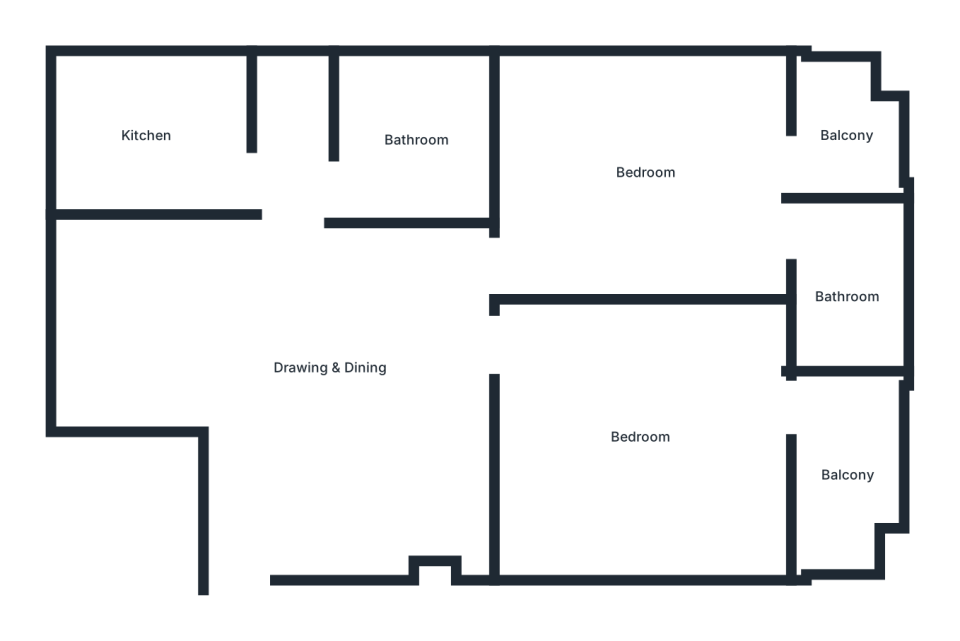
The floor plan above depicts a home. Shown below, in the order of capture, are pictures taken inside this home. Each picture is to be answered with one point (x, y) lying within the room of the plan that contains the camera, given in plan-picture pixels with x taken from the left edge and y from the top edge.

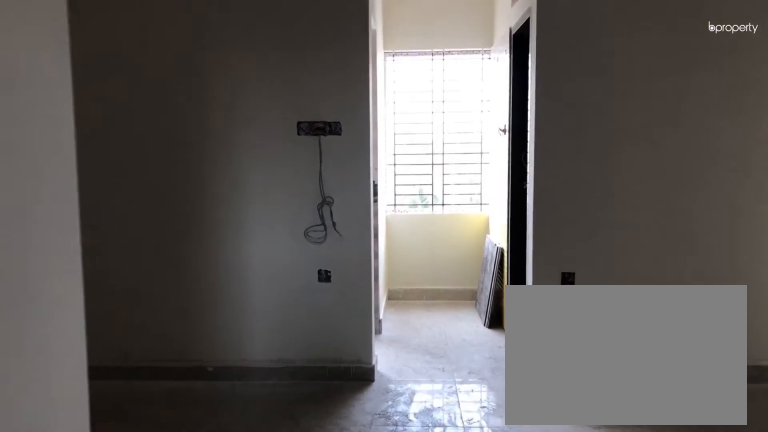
(257, 547)
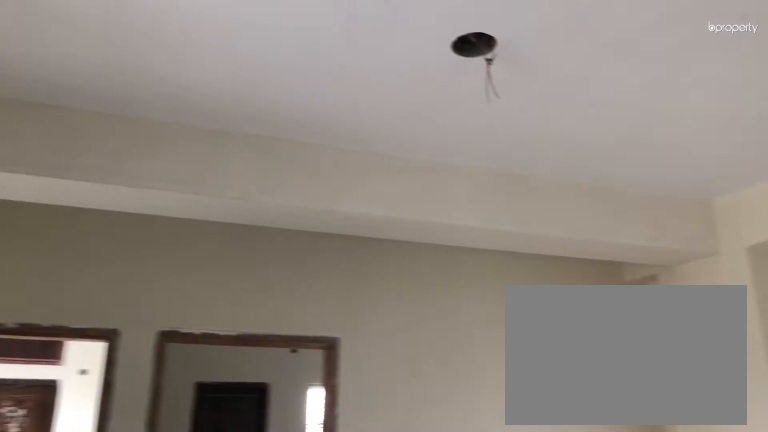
(332, 367)
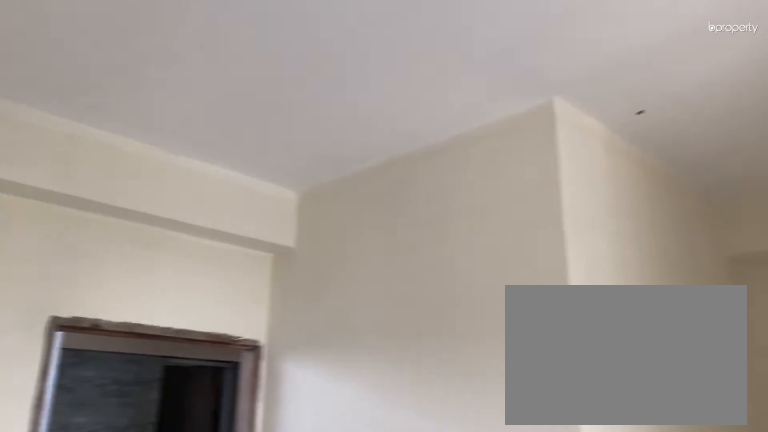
(332, 367)
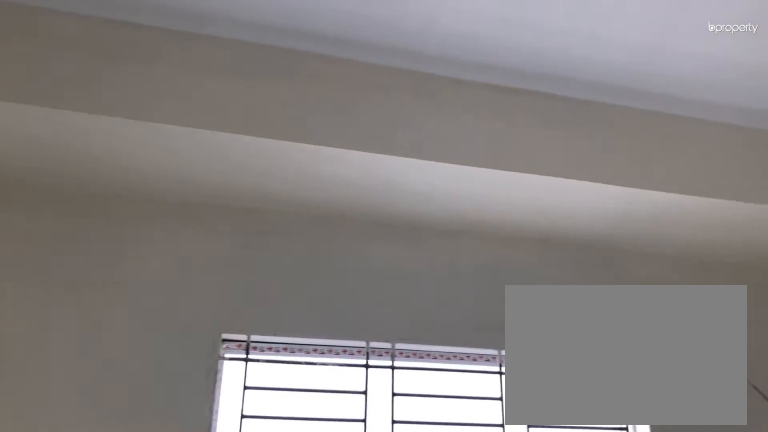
(645, 173)
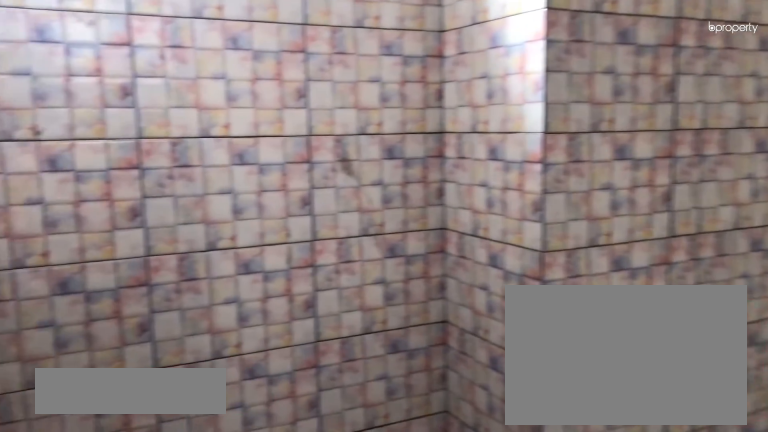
(419, 139)
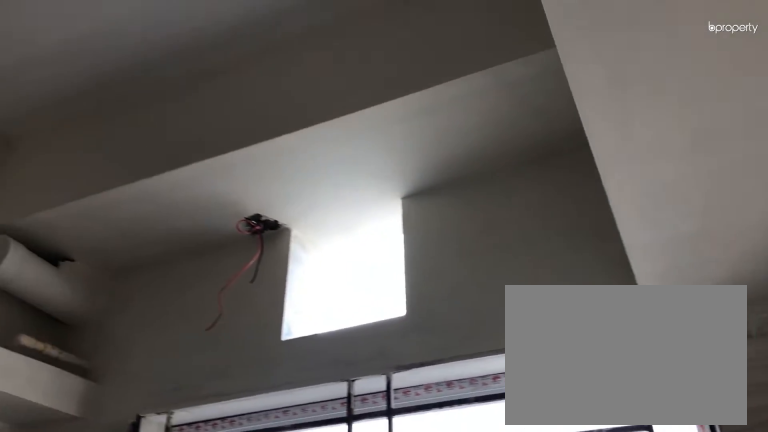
(144, 134)
